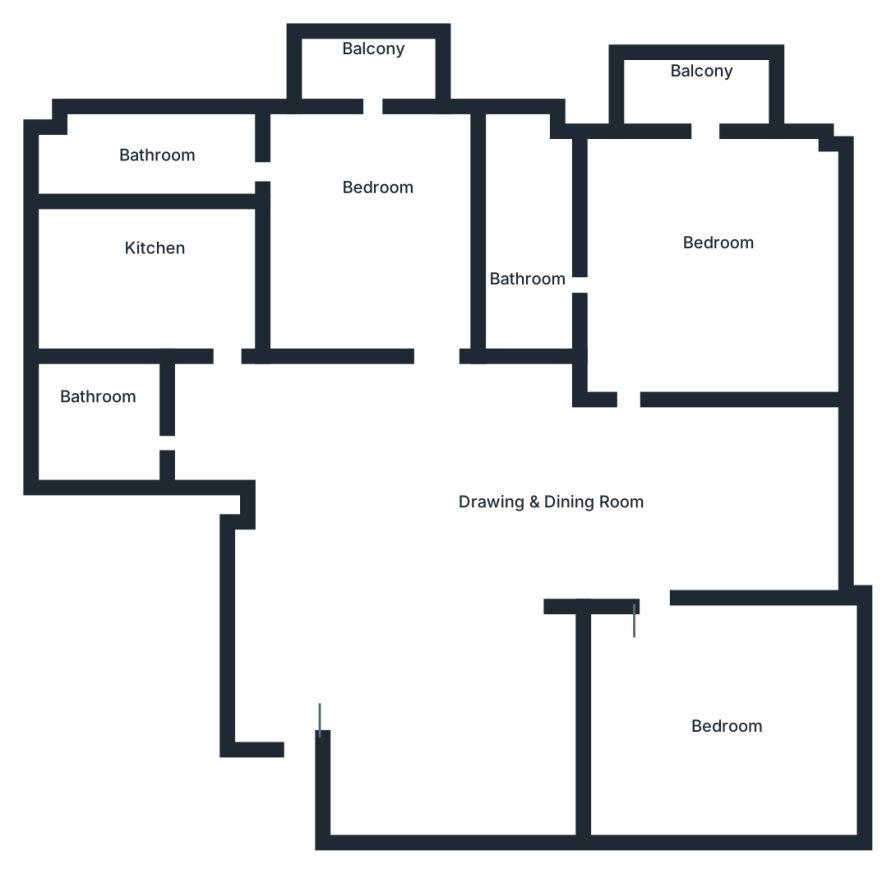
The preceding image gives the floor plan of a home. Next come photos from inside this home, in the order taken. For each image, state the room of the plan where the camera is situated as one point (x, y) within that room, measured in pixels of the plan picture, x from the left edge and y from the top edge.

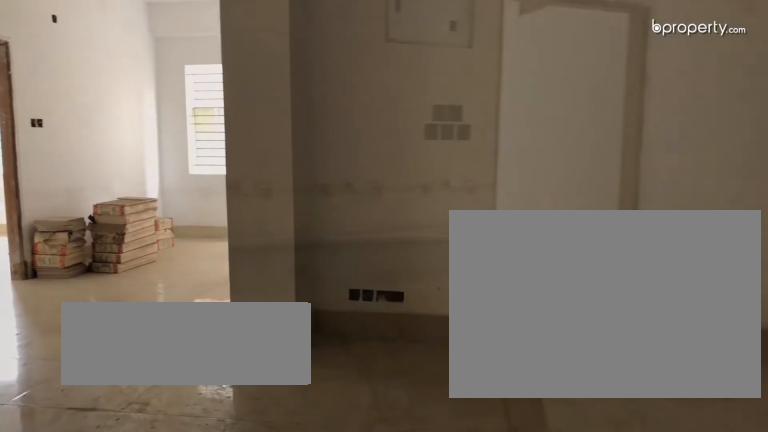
(418, 602)
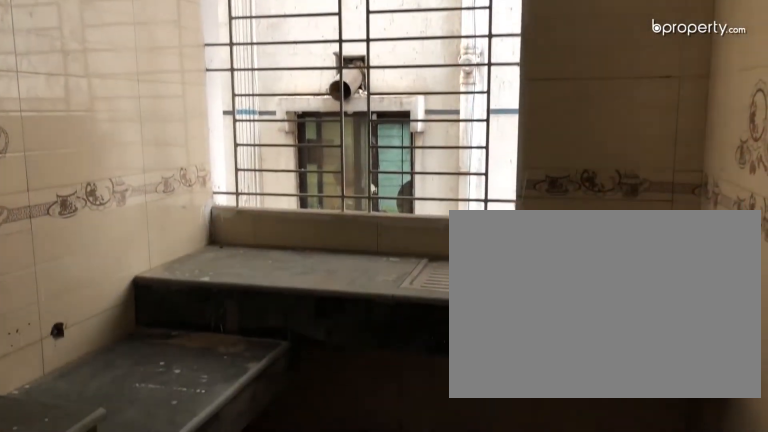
(168, 283)
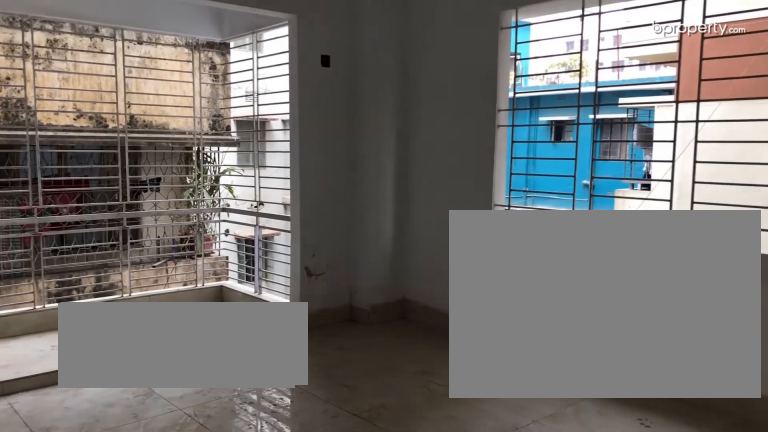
(708, 280)
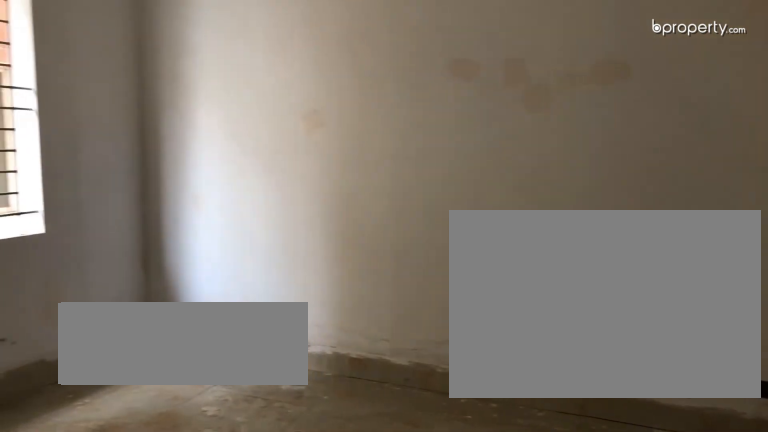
(715, 709)
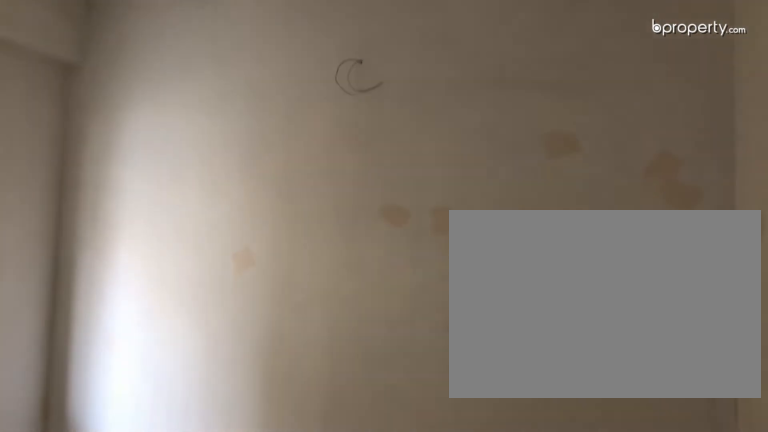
(716, 709)
